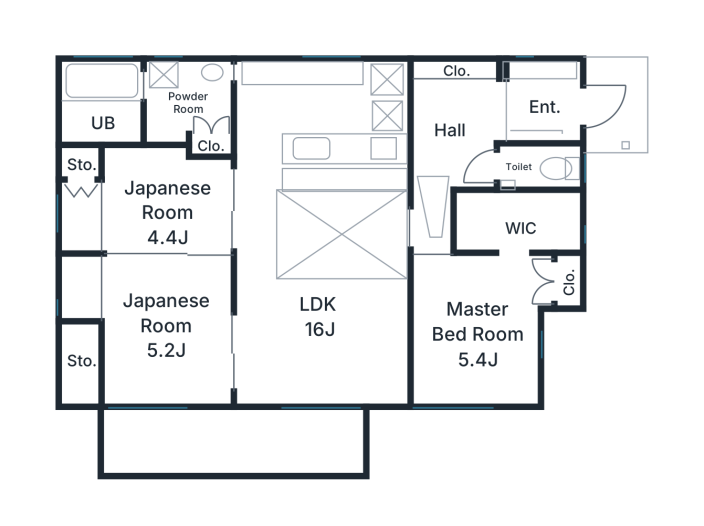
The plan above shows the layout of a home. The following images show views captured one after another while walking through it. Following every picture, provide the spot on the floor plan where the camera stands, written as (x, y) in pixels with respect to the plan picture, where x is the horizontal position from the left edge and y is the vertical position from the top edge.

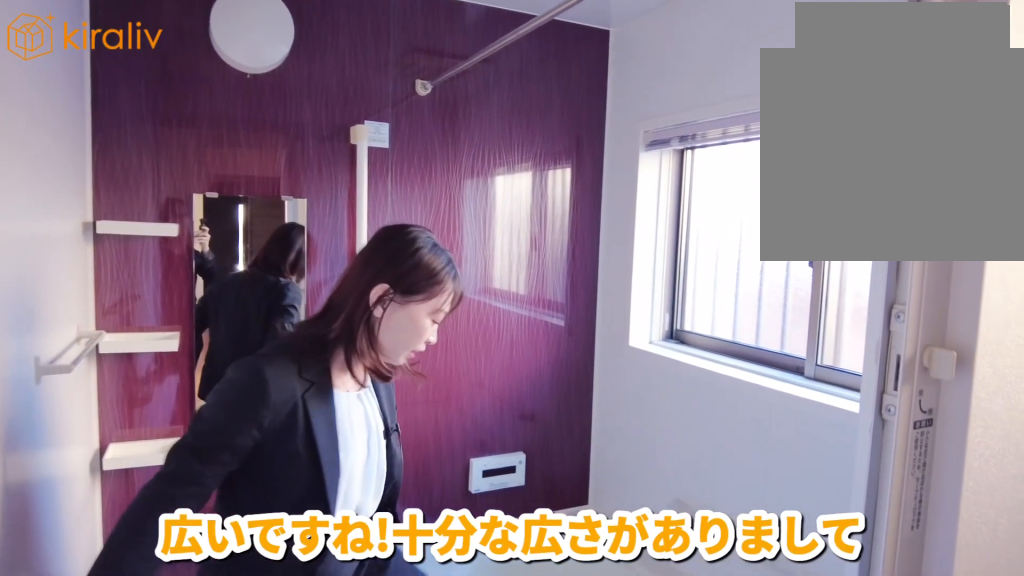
(107, 123)
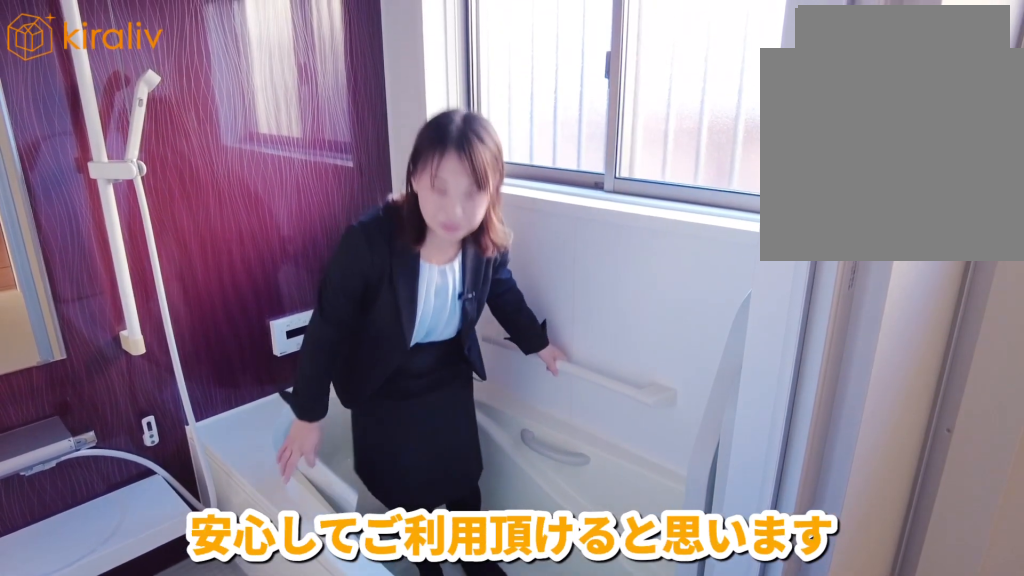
(107, 123)
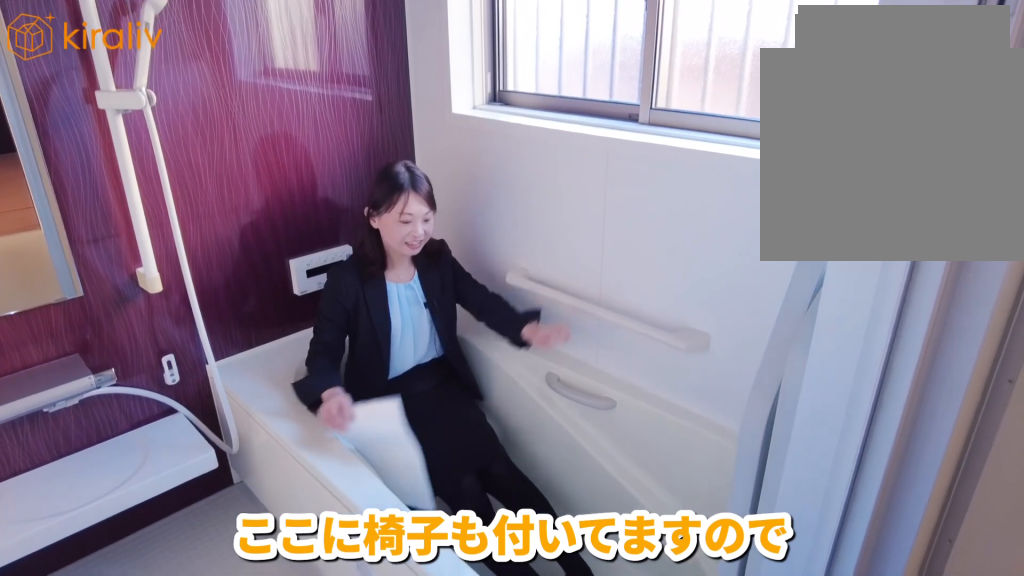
(107, 123)
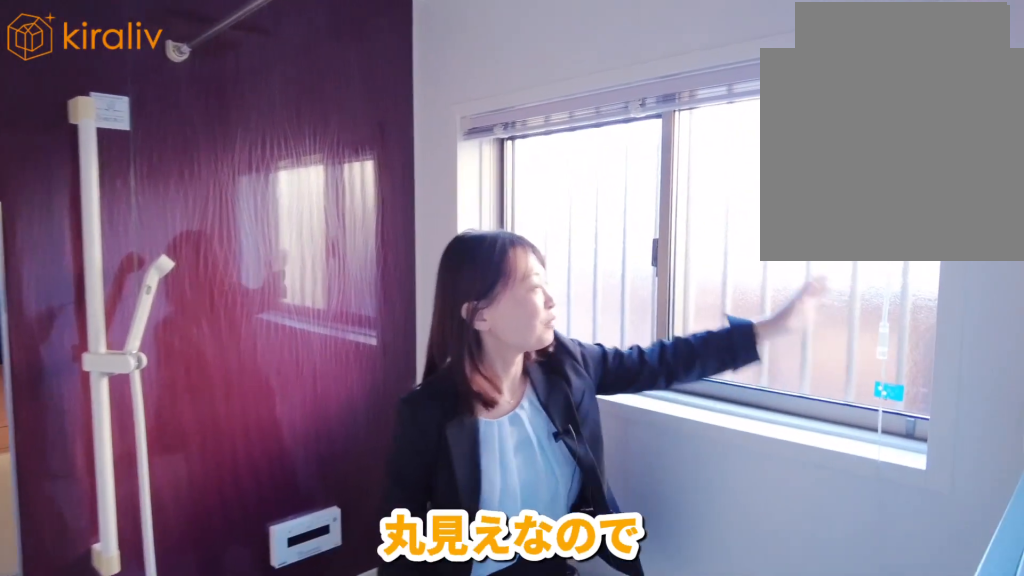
(107, 125)
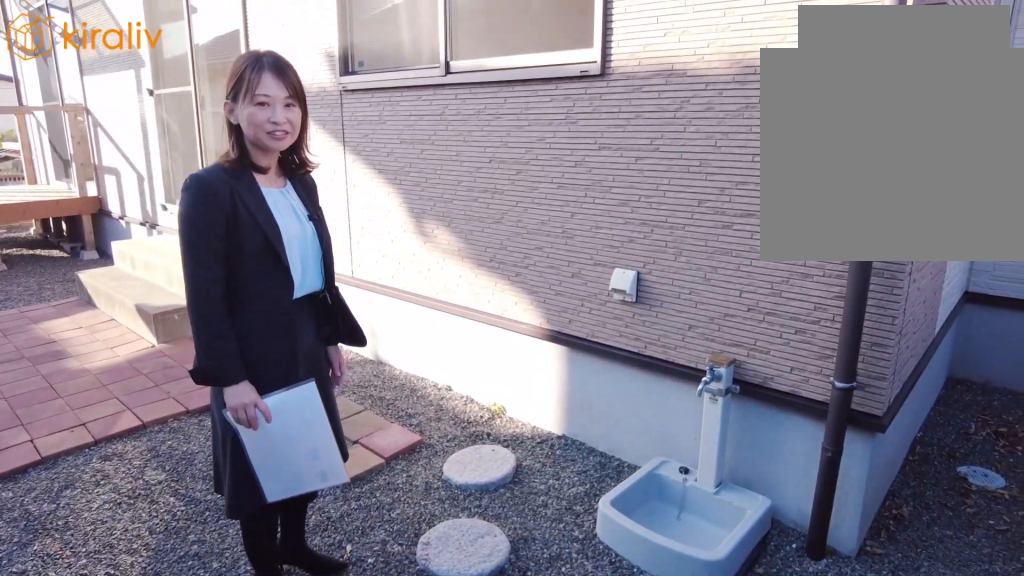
(508, 411)
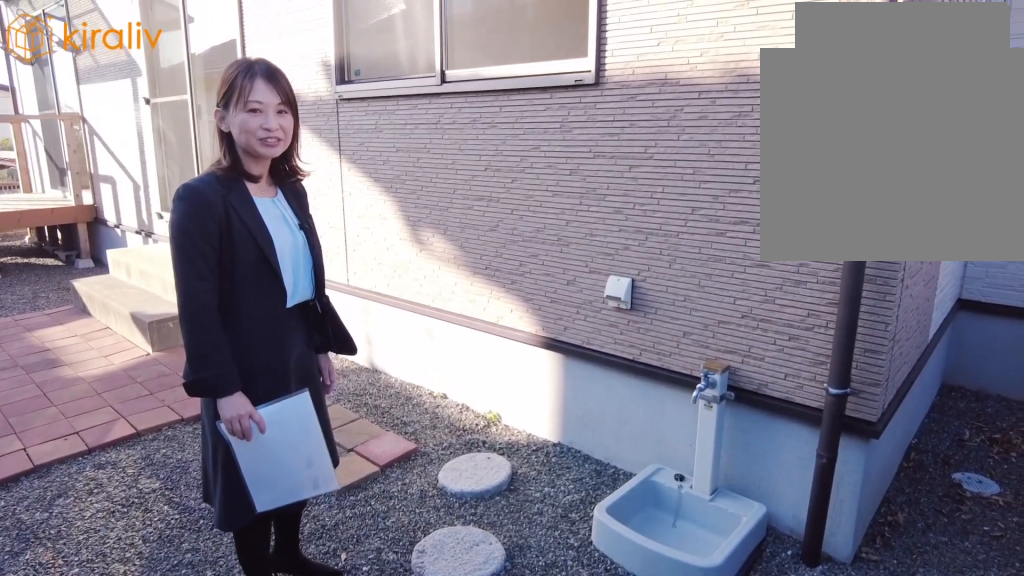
(507, 411)
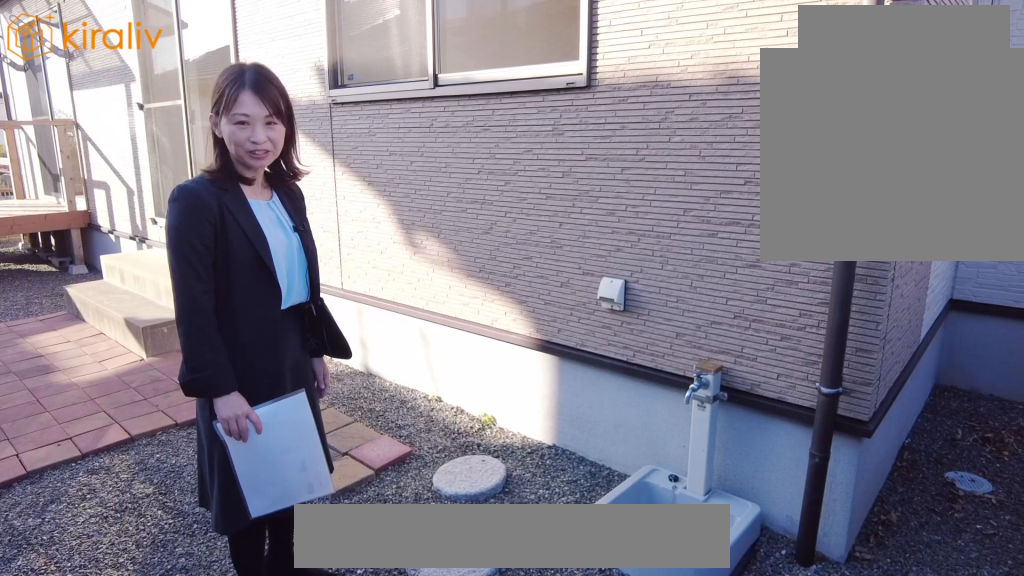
(506, 411)
